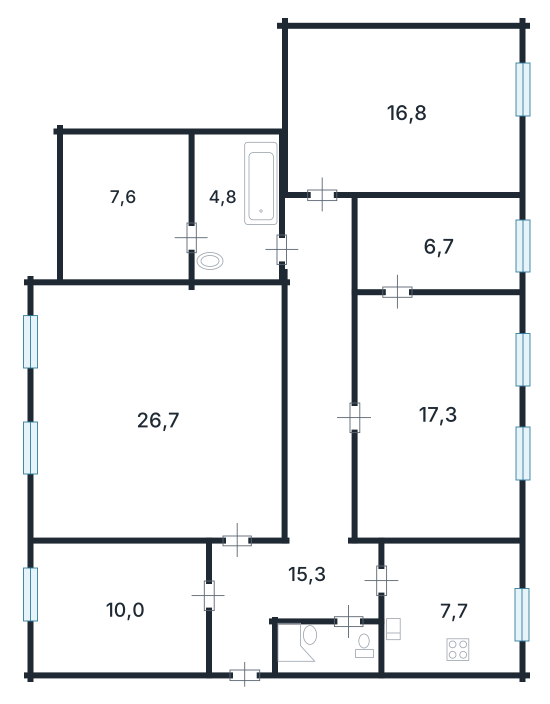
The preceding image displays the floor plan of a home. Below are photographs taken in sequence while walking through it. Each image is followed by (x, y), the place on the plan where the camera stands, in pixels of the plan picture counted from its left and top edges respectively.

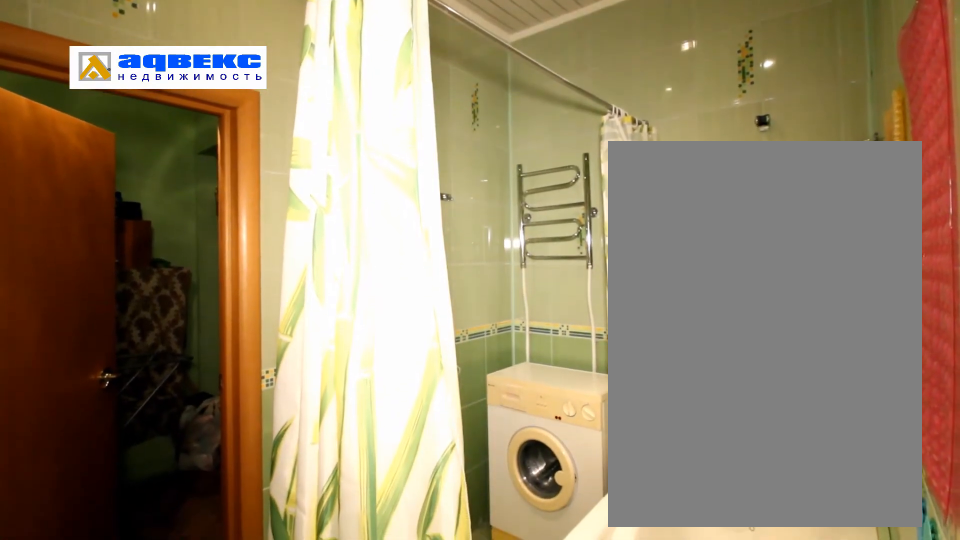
(218, 271)
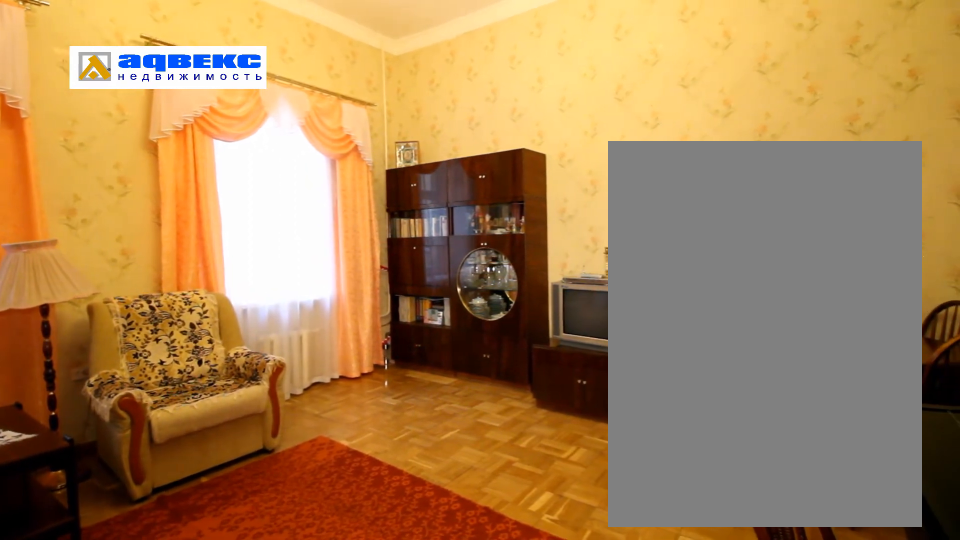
(108, 448)
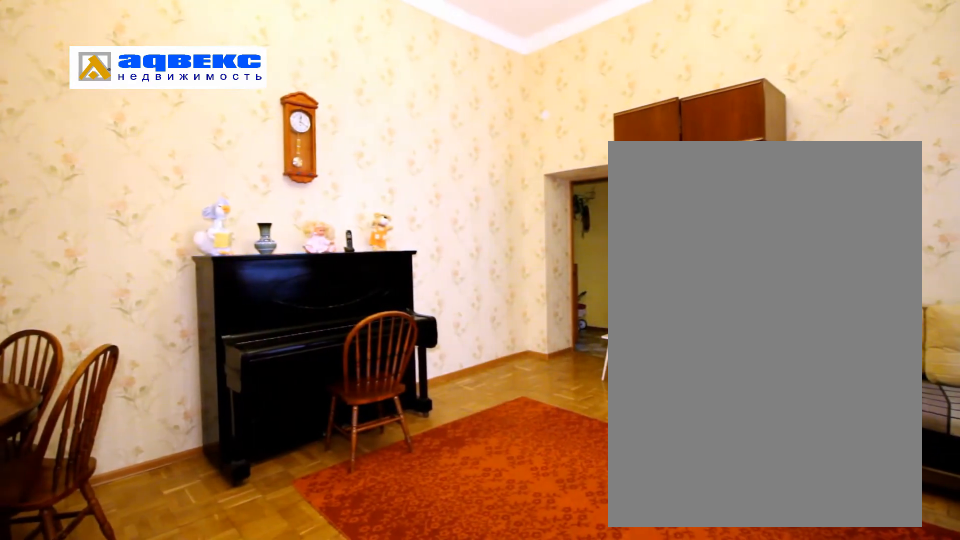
(108, 448)
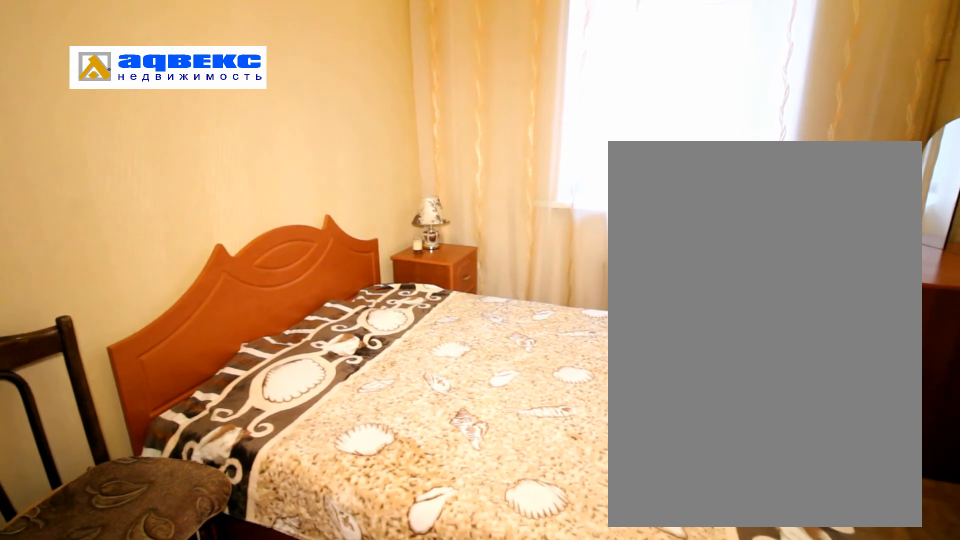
(86, 641)
